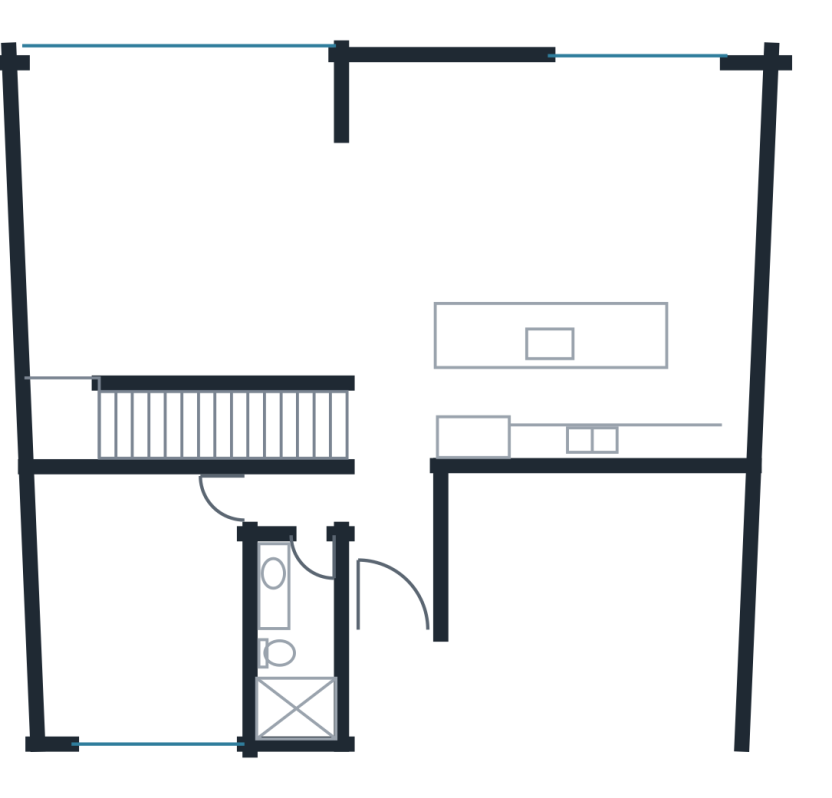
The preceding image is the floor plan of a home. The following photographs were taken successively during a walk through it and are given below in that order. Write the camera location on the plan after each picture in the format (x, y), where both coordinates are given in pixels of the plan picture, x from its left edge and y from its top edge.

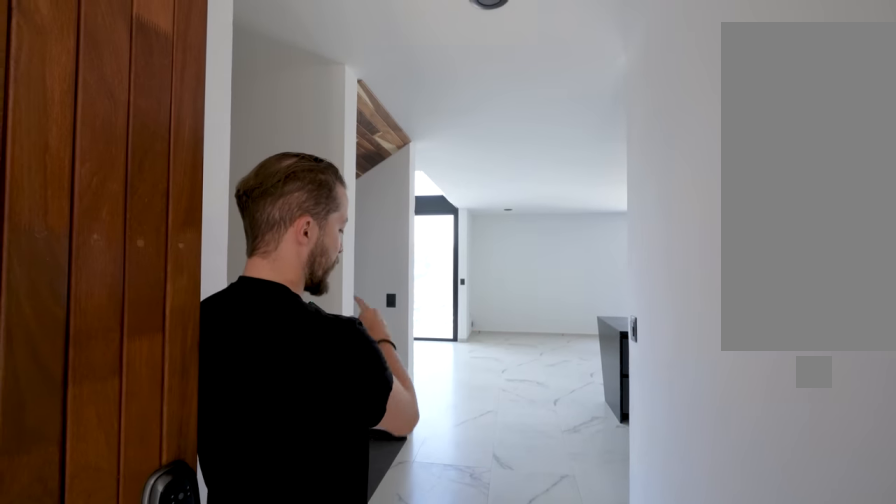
(385, 640)
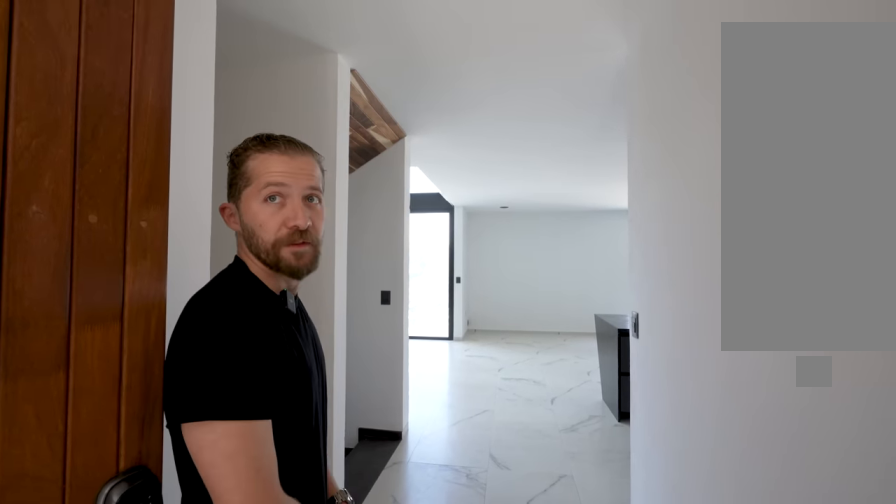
(385, 639)
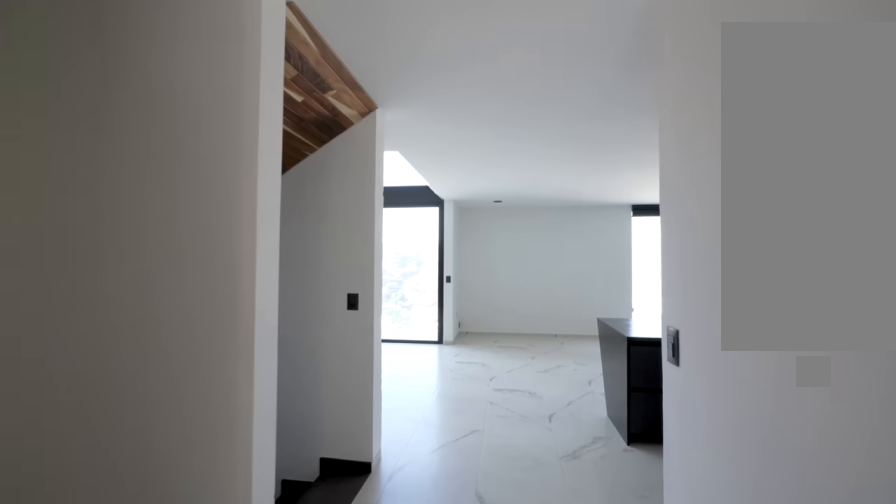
(385, 635)
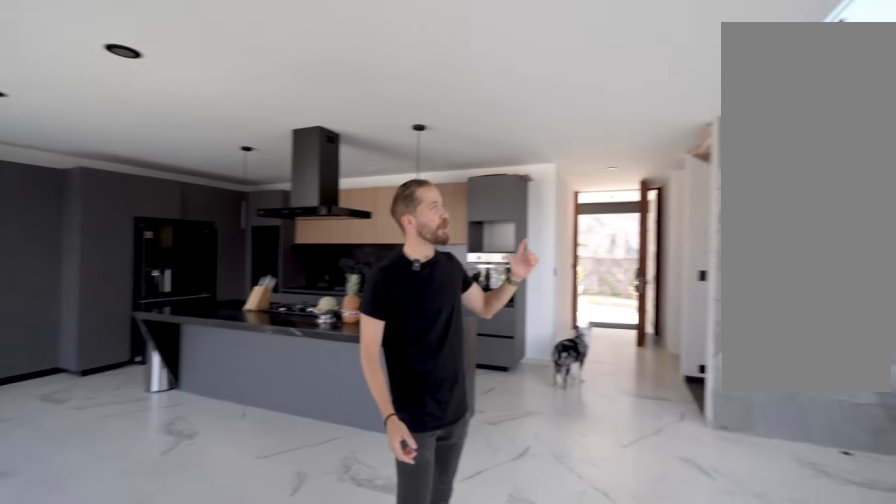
(380, 161)
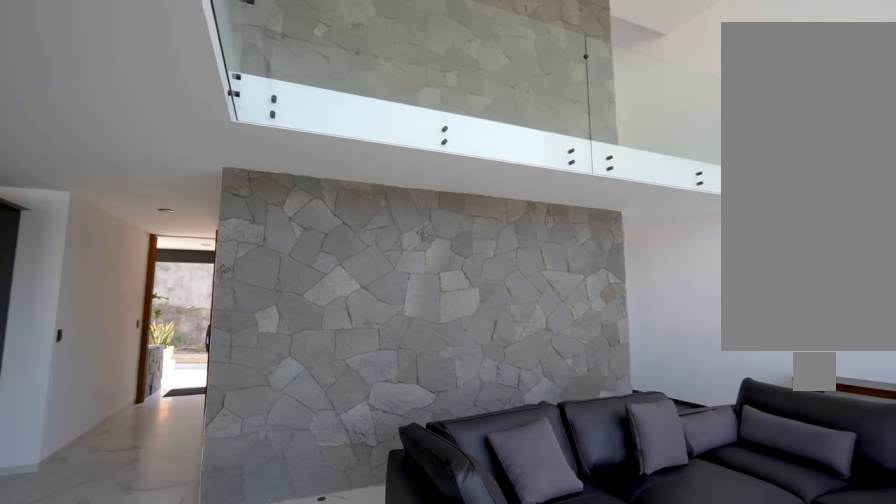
(432, 163)
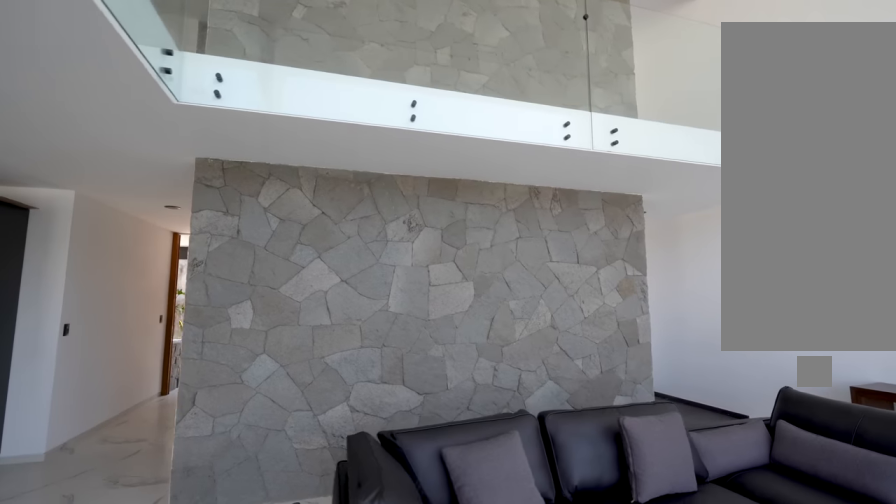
(415, 166)
